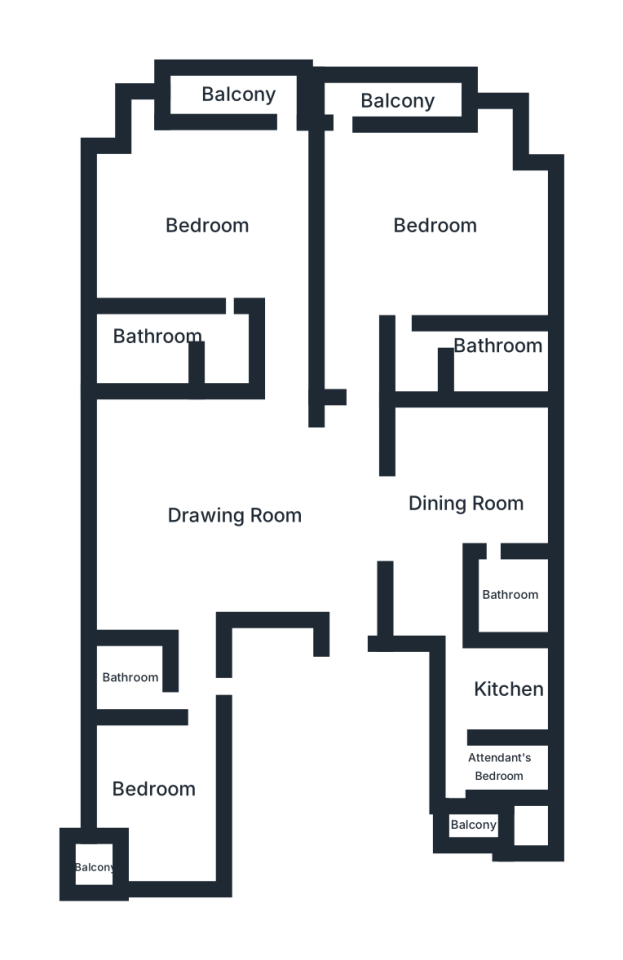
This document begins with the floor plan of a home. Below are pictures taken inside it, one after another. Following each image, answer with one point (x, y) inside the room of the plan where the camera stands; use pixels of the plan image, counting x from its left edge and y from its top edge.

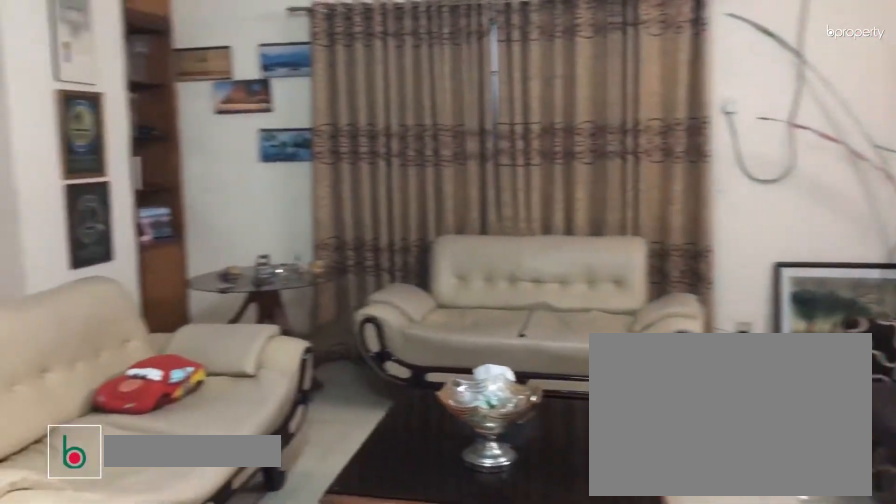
(237, 524)
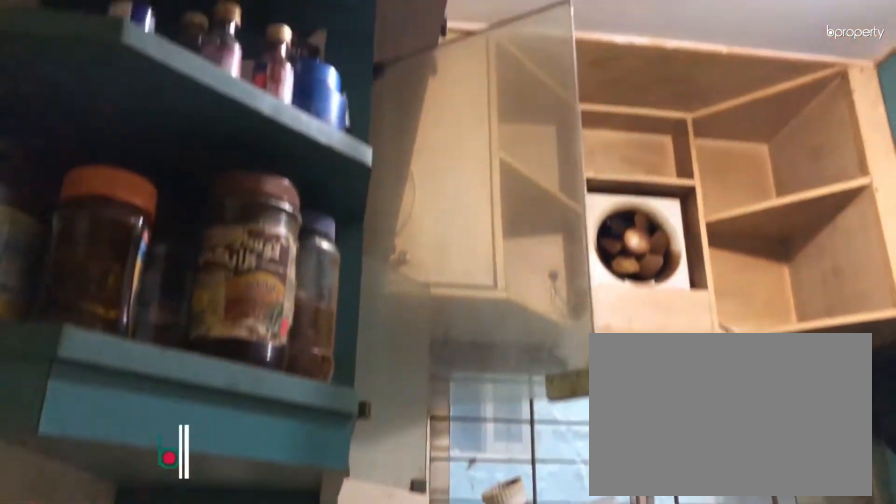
(498, 684)
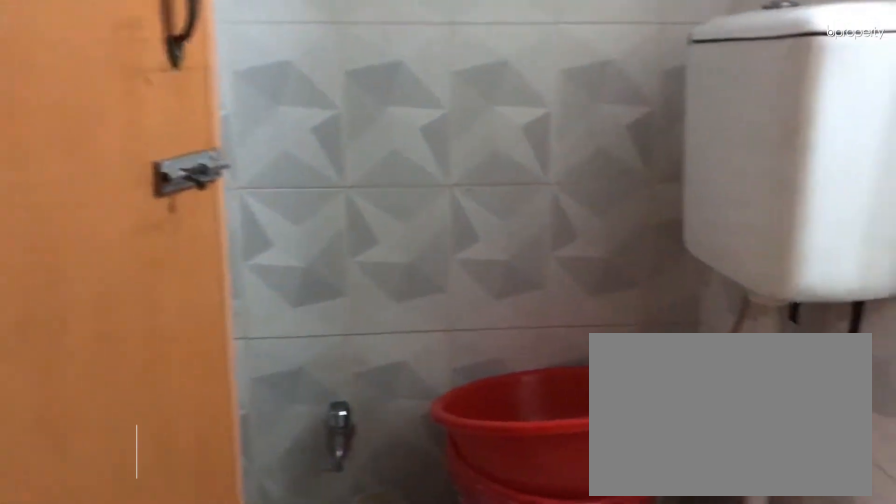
(128, 684)
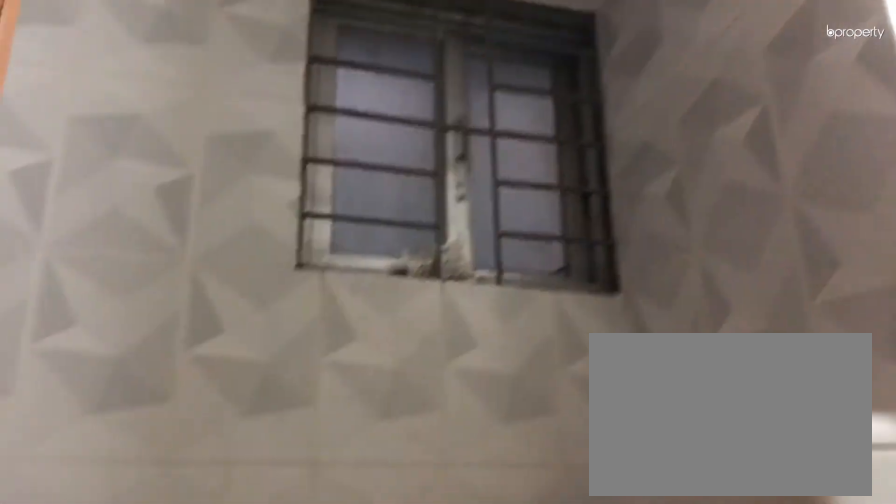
(128, 684)
